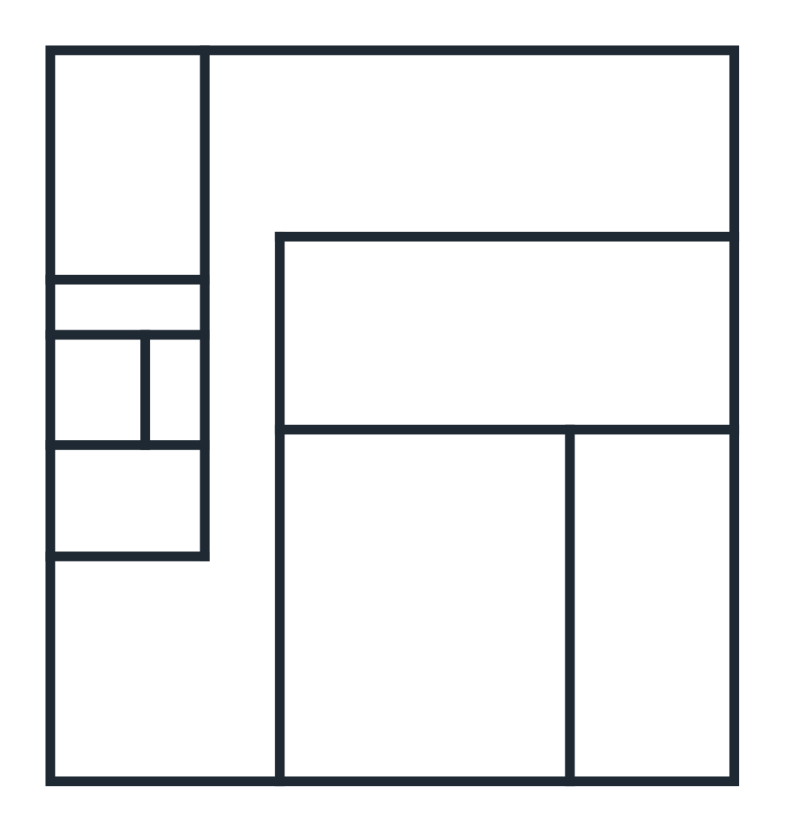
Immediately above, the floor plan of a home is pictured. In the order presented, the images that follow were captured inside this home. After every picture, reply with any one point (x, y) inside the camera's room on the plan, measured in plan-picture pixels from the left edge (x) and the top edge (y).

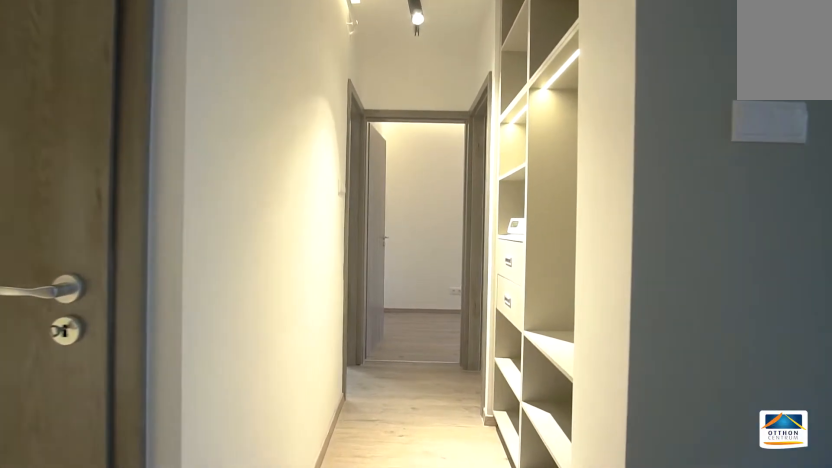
(247, 383)
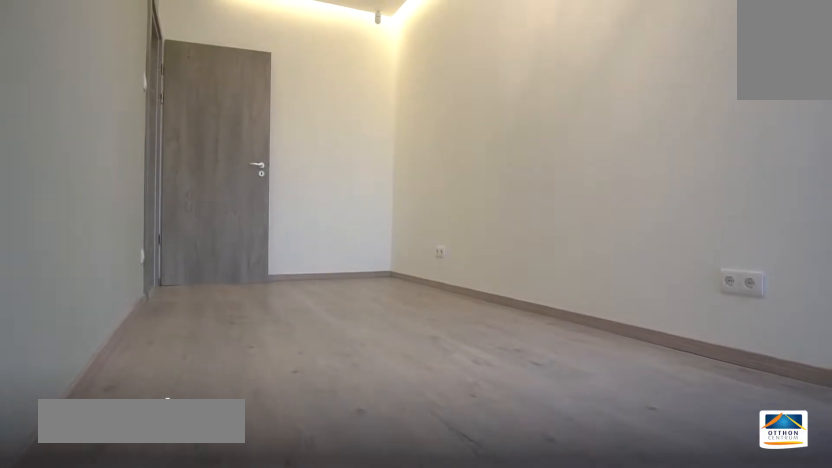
(475, 150)
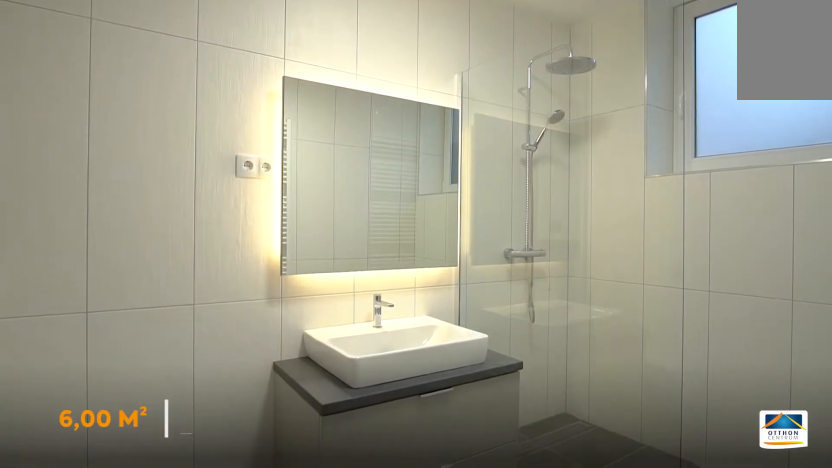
(126, 185)
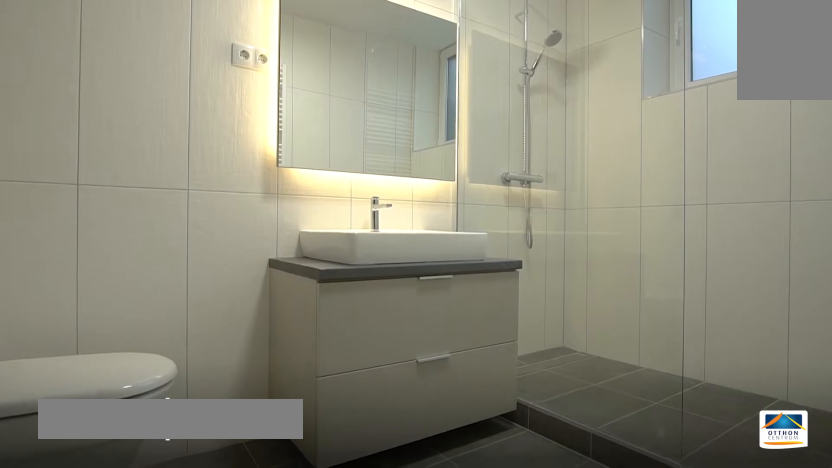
(127, 185)
